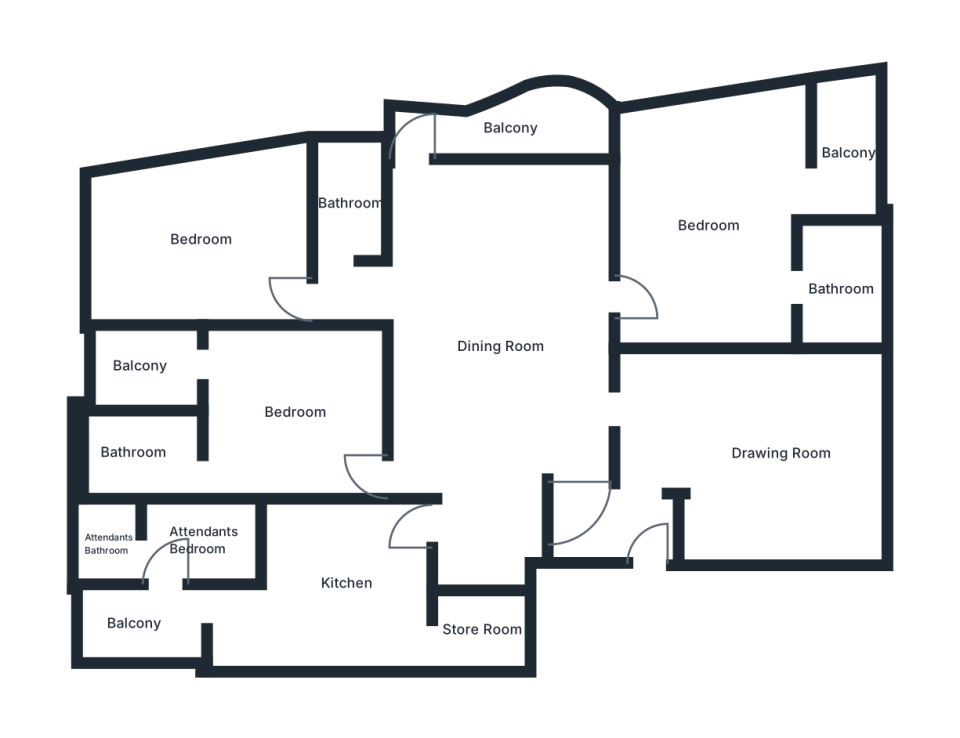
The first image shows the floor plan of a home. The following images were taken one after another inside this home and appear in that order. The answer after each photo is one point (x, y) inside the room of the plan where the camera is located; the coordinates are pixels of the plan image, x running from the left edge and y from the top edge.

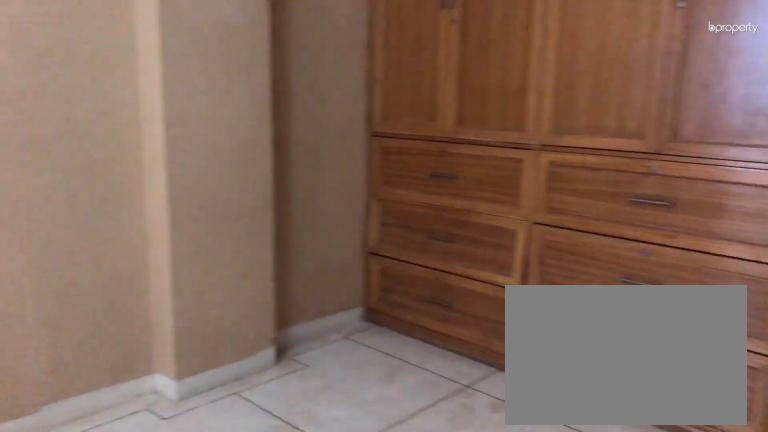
(296, 412)
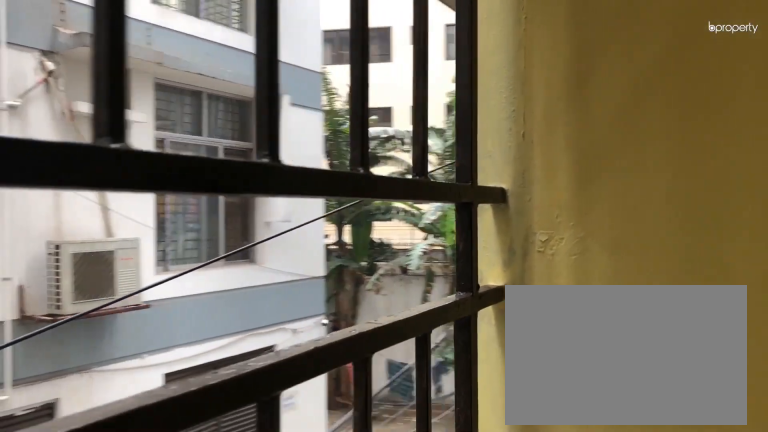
(141, 365)
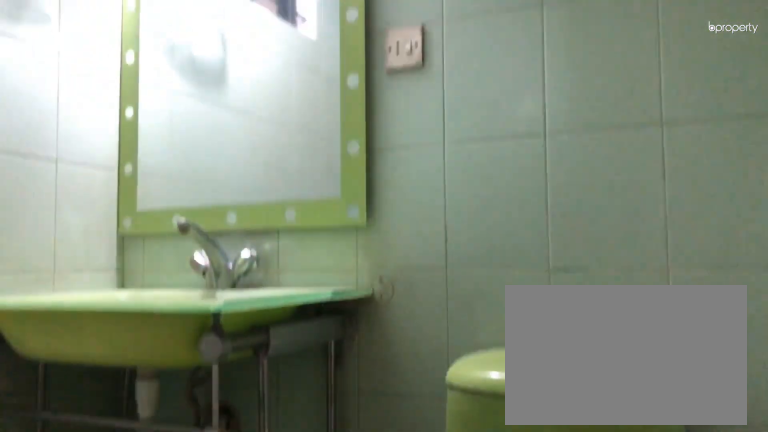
(130, 452)
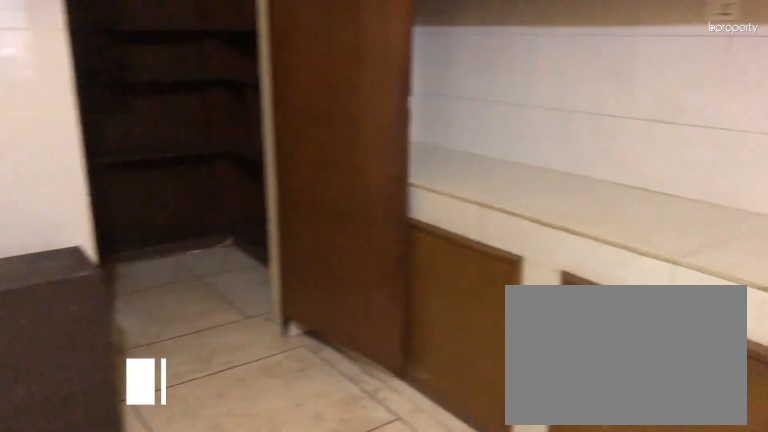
(346, 583)
